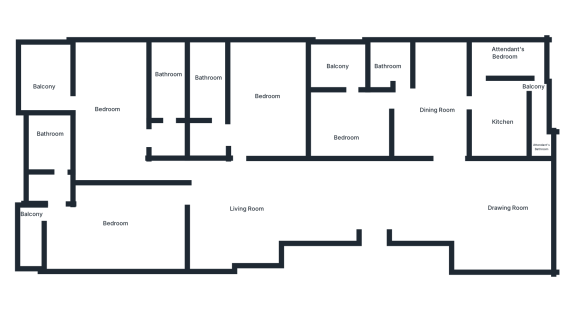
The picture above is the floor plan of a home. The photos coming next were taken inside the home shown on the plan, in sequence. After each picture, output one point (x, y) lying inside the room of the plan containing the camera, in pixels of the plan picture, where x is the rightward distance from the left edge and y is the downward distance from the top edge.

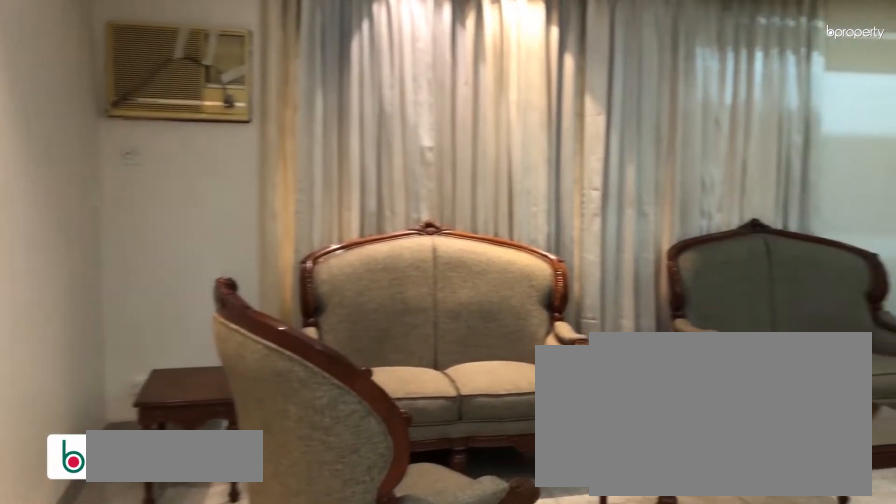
(496, 214)
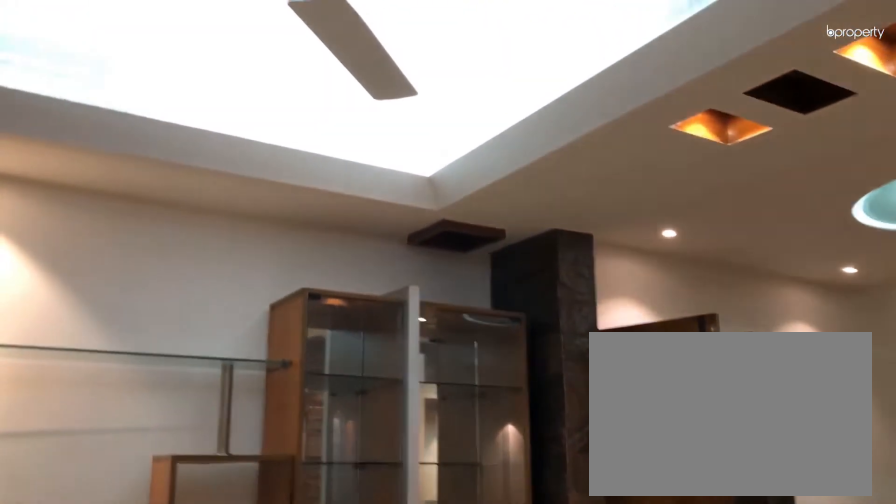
(493, 211)
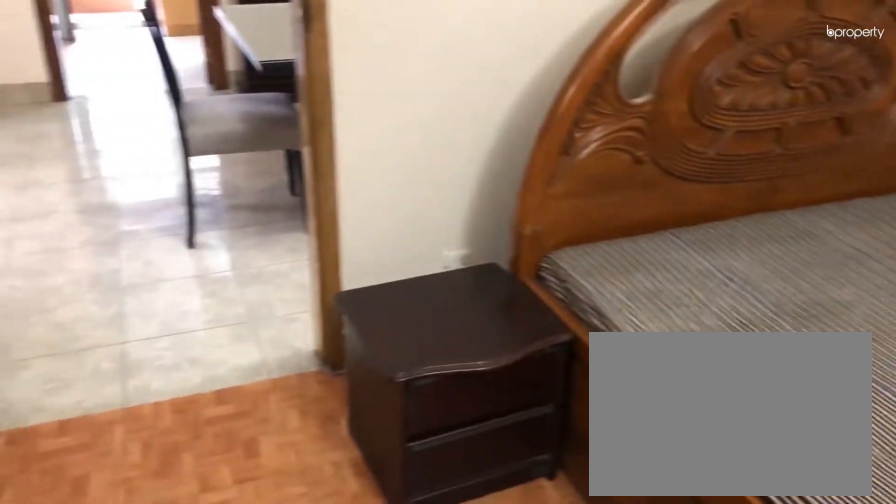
(362, 109)
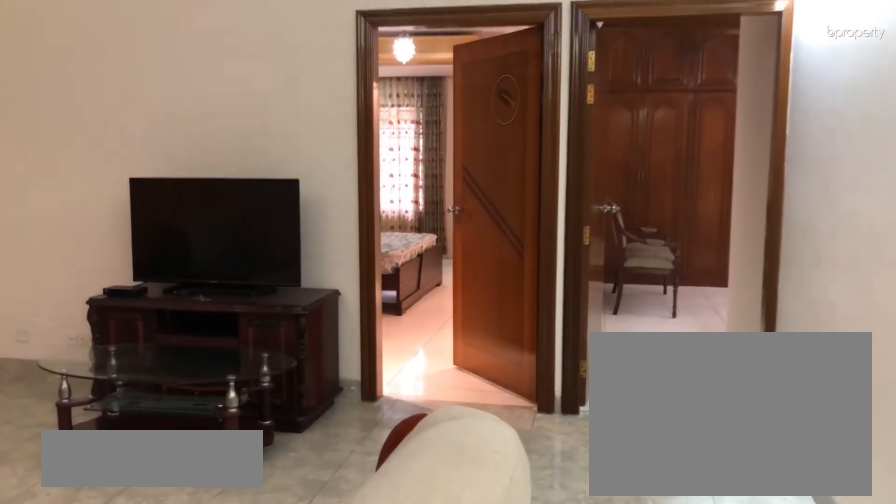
(241, 217)
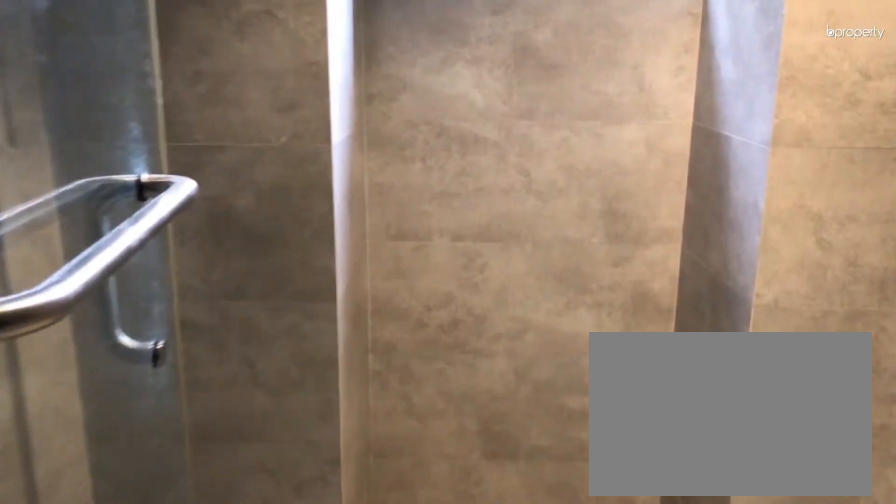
(167, 87)
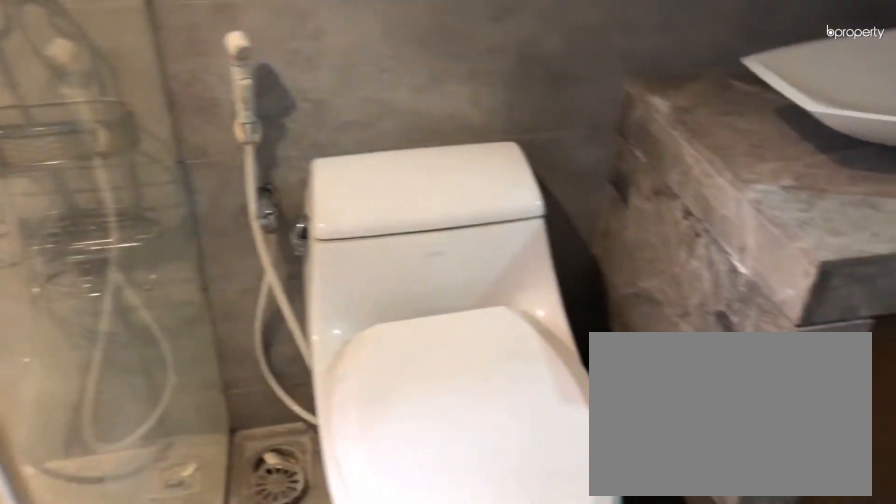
(167, 87)
